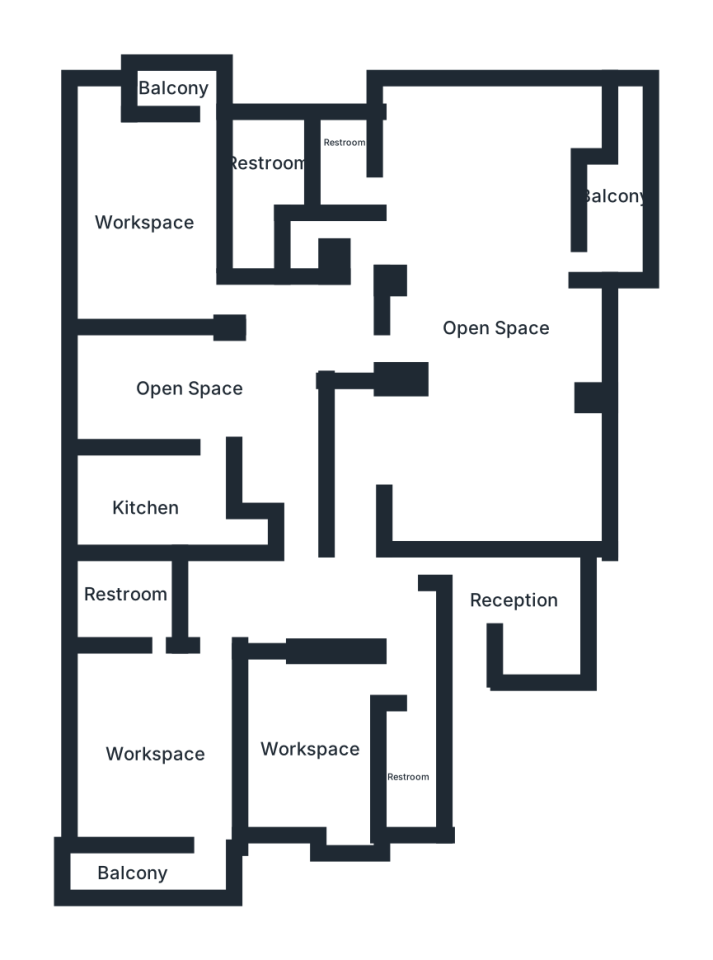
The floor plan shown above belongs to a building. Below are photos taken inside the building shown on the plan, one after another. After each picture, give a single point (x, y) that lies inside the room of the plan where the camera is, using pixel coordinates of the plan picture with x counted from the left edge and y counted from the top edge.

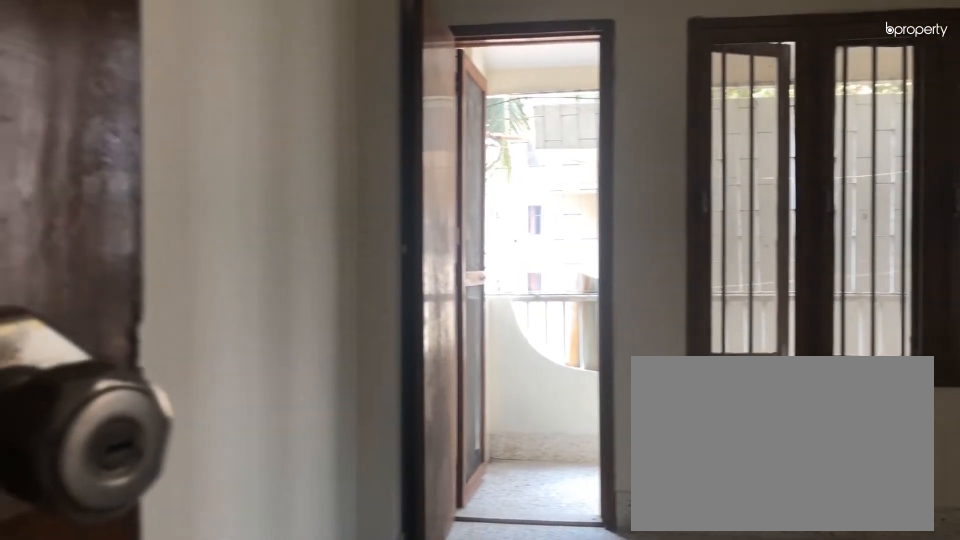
(162, 730)
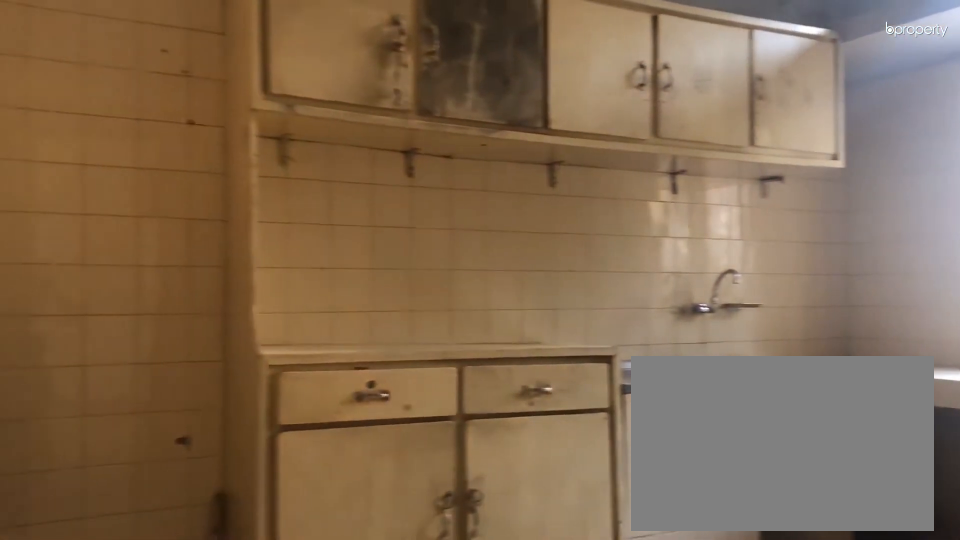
(144, 513)
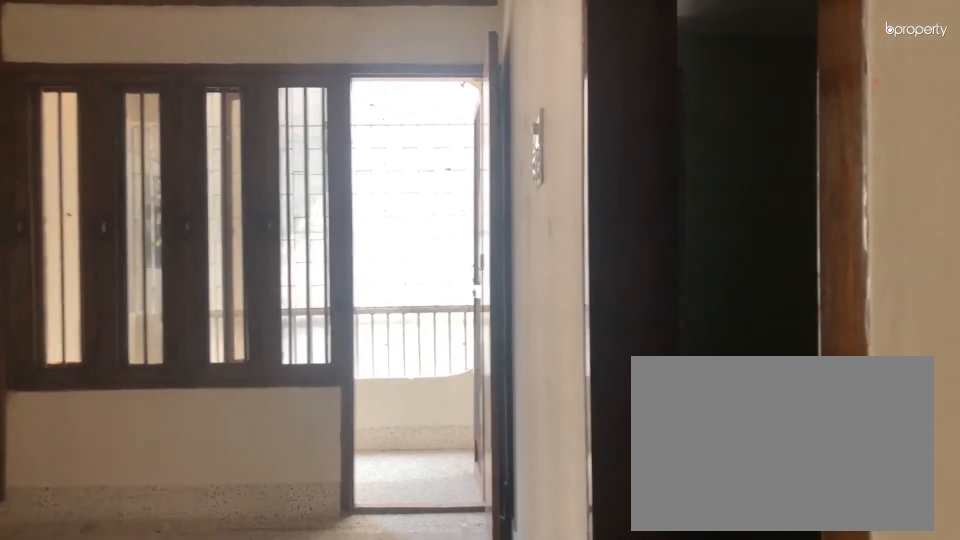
(145, 227)
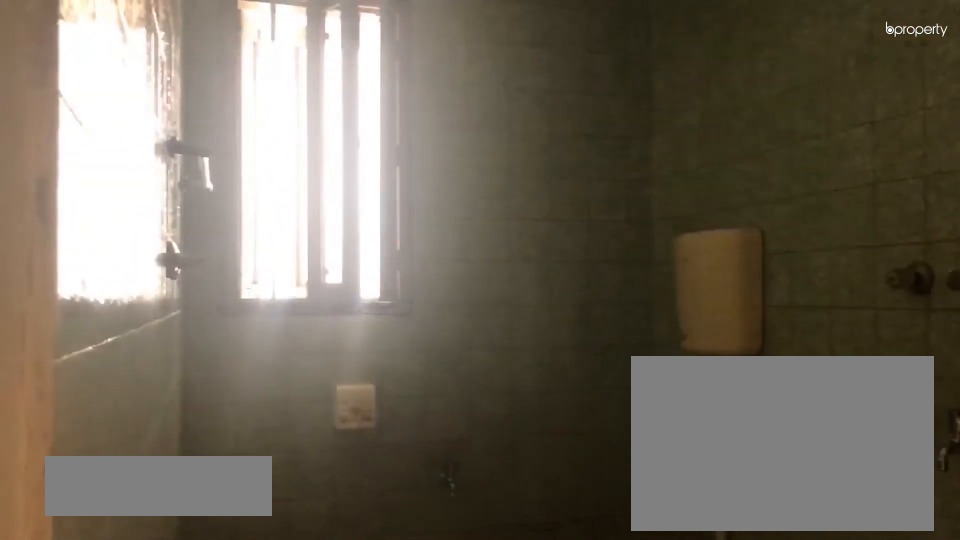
(270, 153)
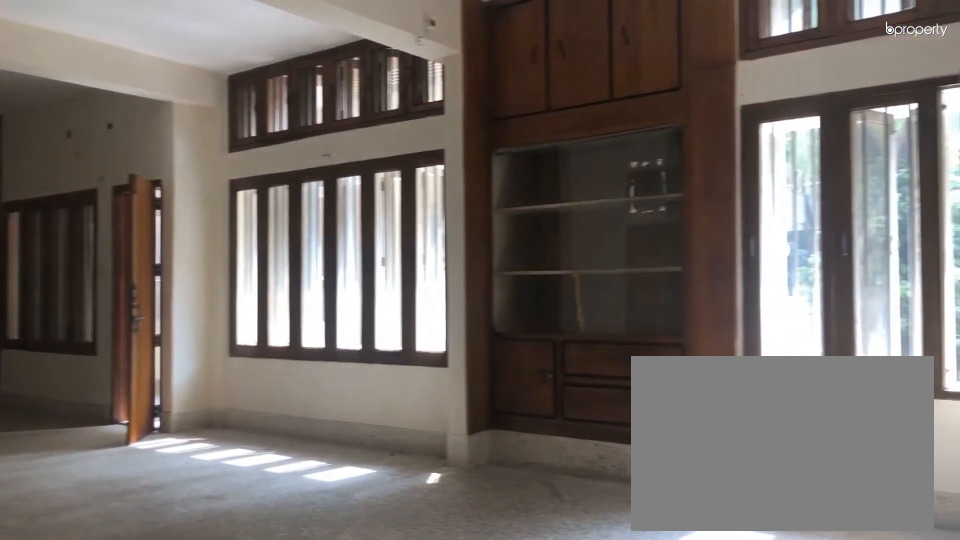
(482, 449)
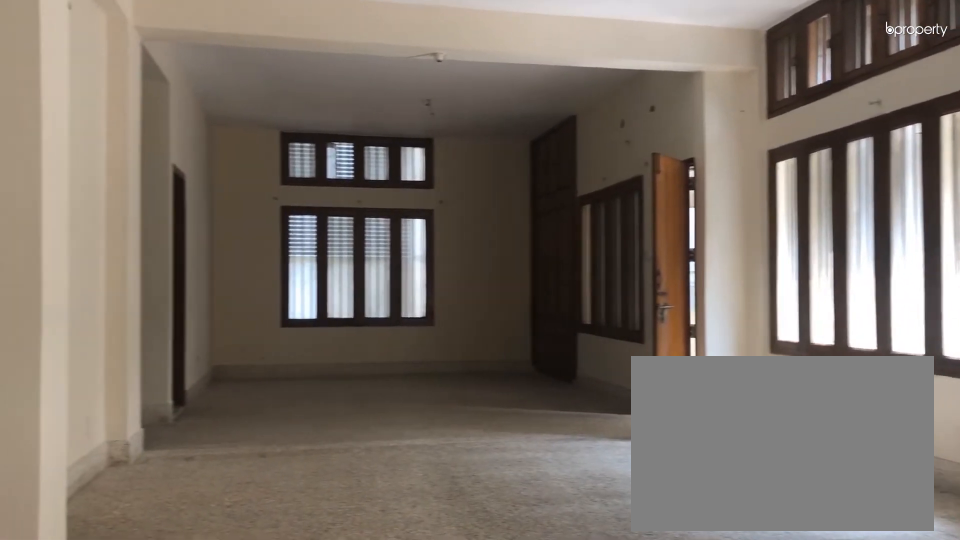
(481, 275)
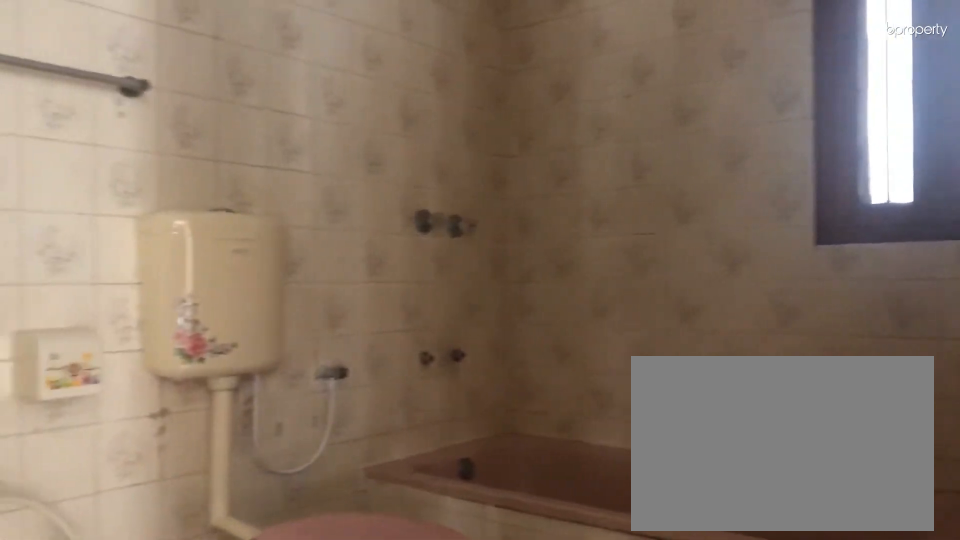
(344, 170)
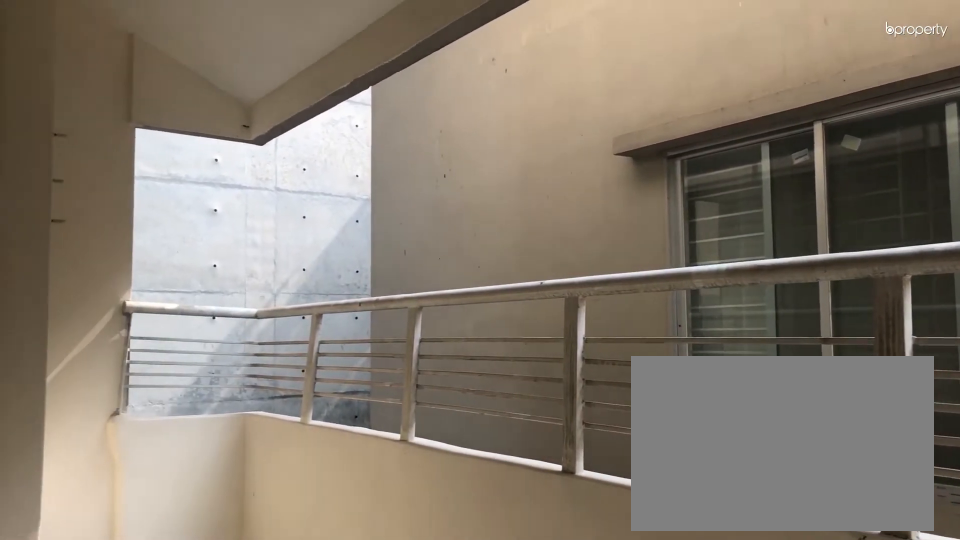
(607, 204)
